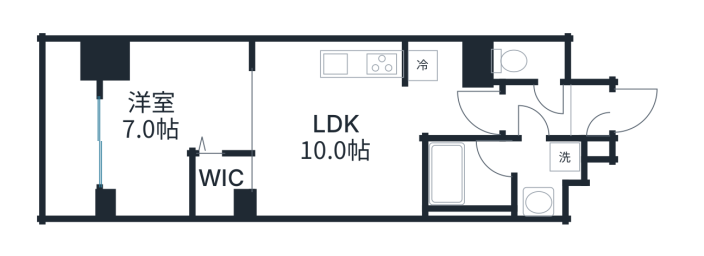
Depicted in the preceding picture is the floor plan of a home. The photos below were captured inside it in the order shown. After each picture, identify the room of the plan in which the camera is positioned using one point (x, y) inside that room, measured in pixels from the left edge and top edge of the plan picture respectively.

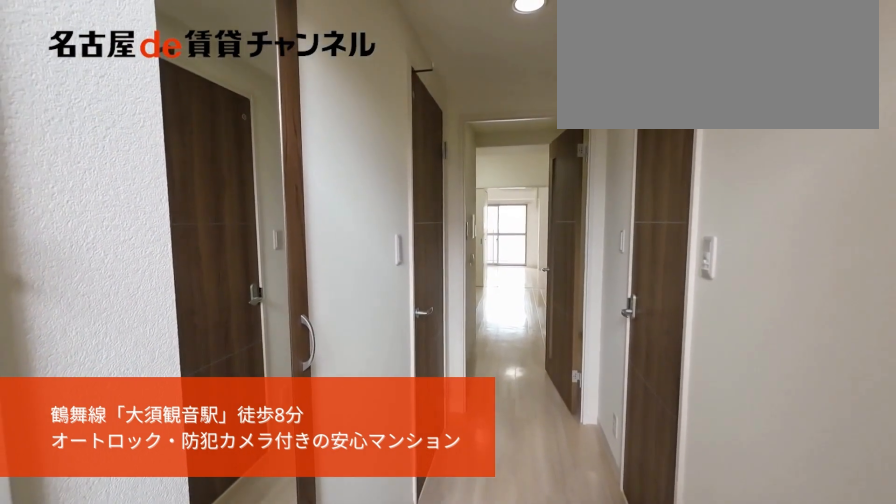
(590, 117)
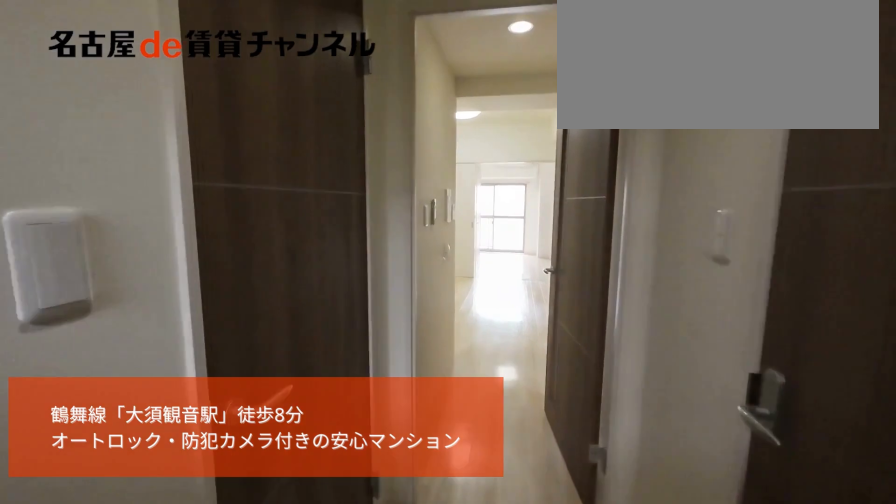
(590, 117)
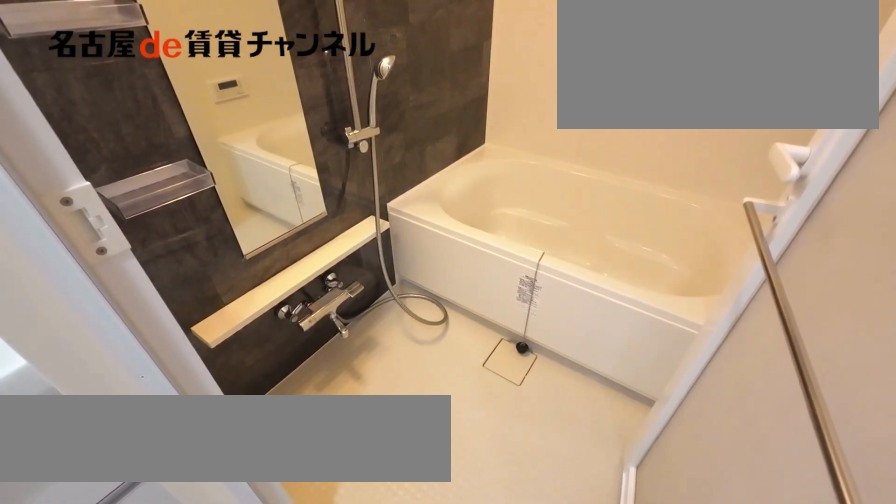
(500, 176)
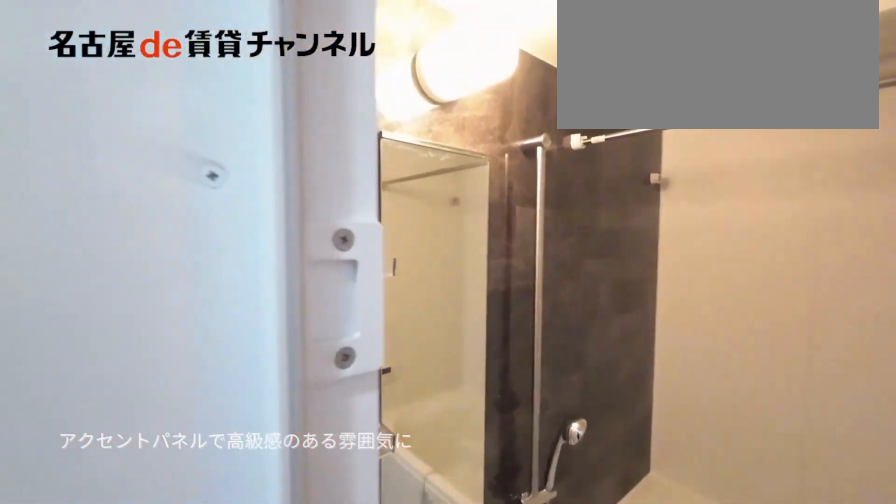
(500, 176)
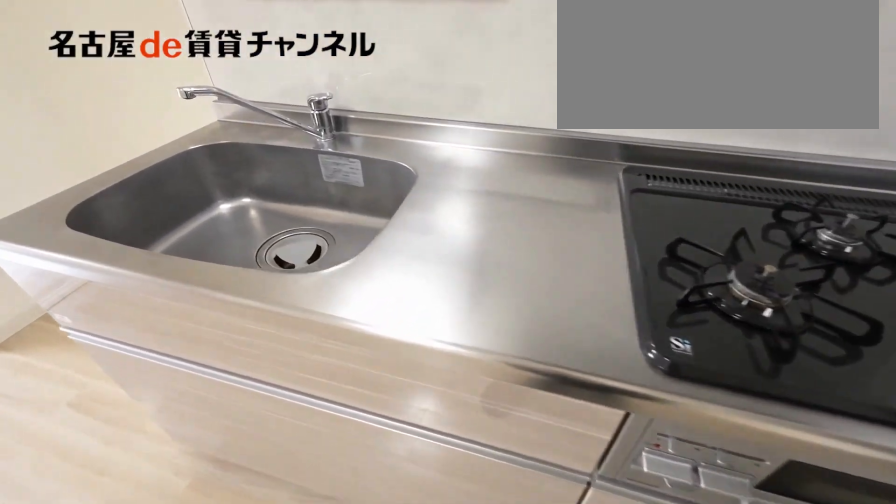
(337, 128)
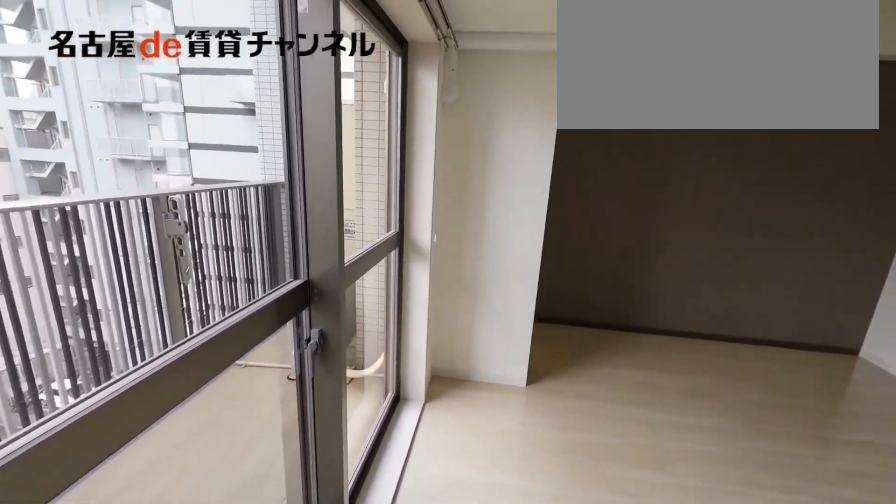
(174, 128)
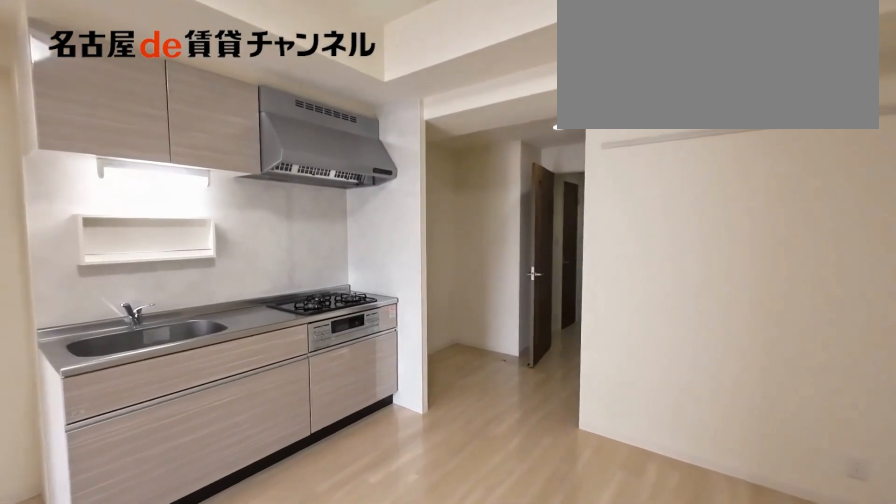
(337, 128)
